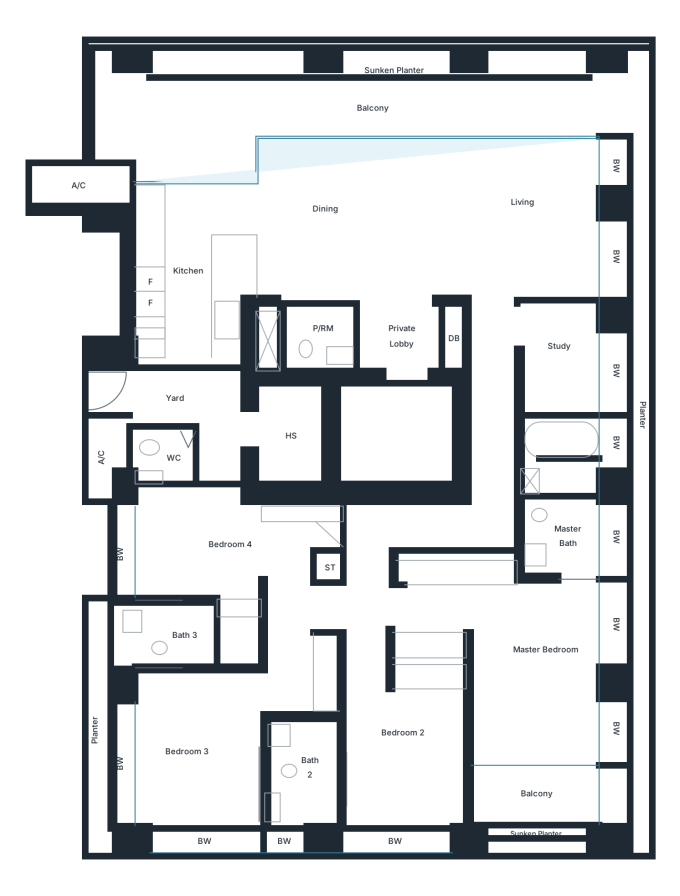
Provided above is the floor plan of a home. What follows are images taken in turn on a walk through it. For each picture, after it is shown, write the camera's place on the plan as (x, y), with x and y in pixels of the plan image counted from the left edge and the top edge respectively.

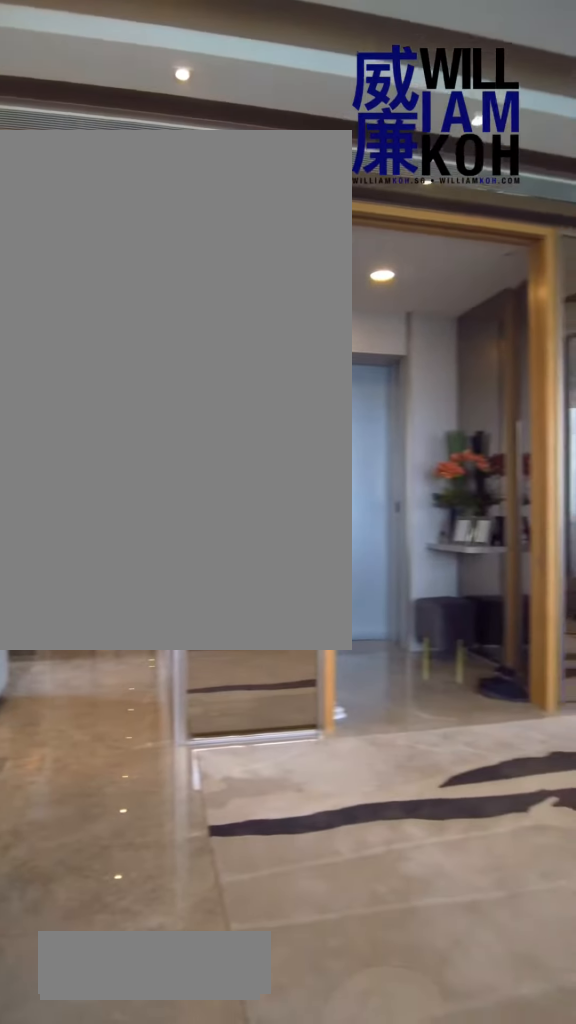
(527, 170)
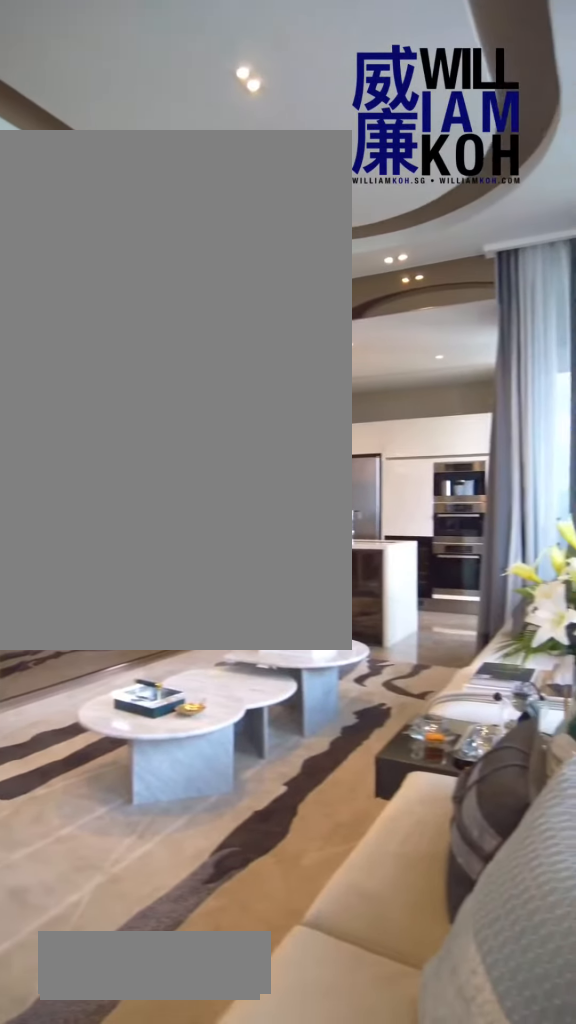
(527, 171)
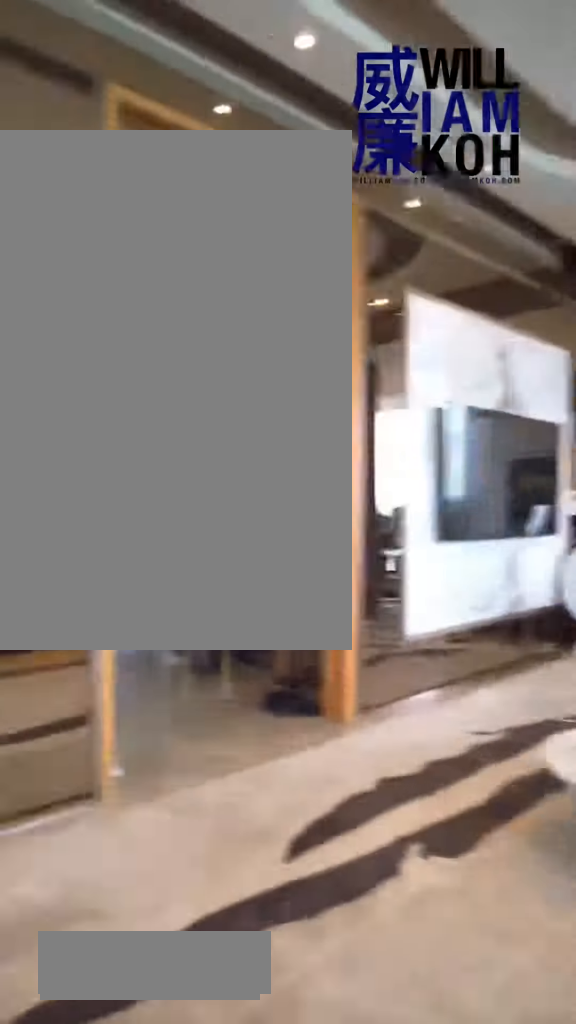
(527, 171)
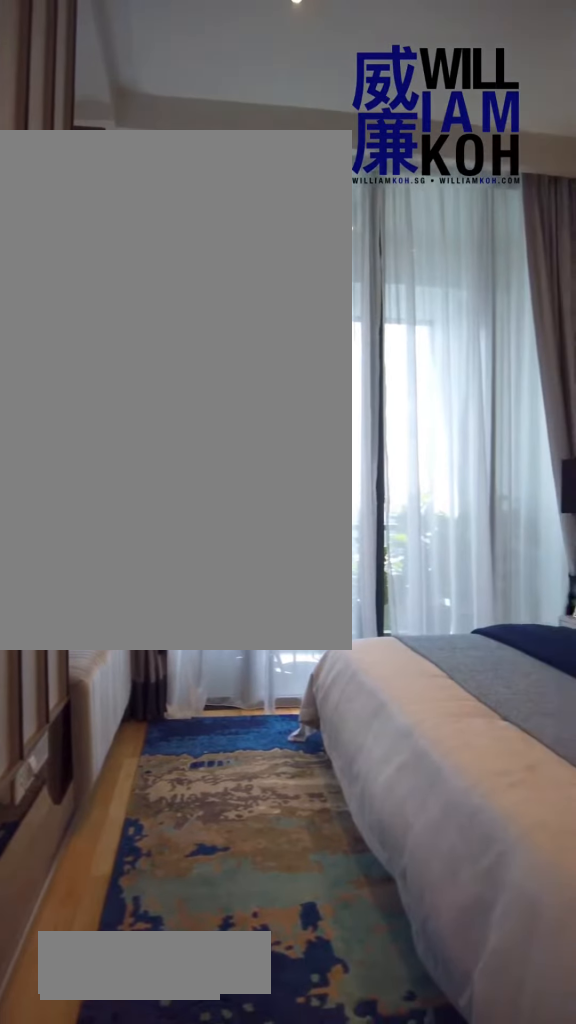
(583, 608)
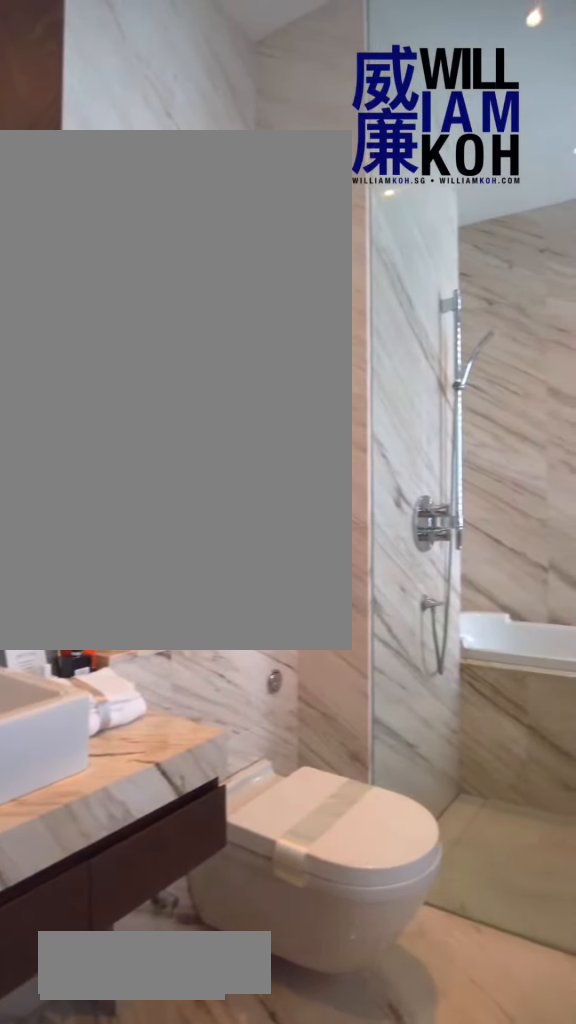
(573, 539)
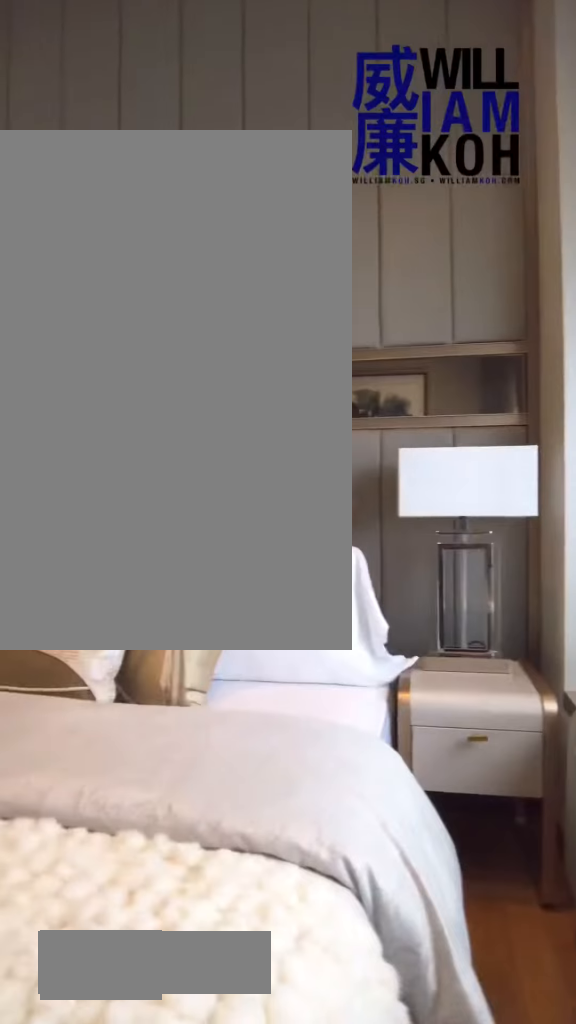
(361, 804)
